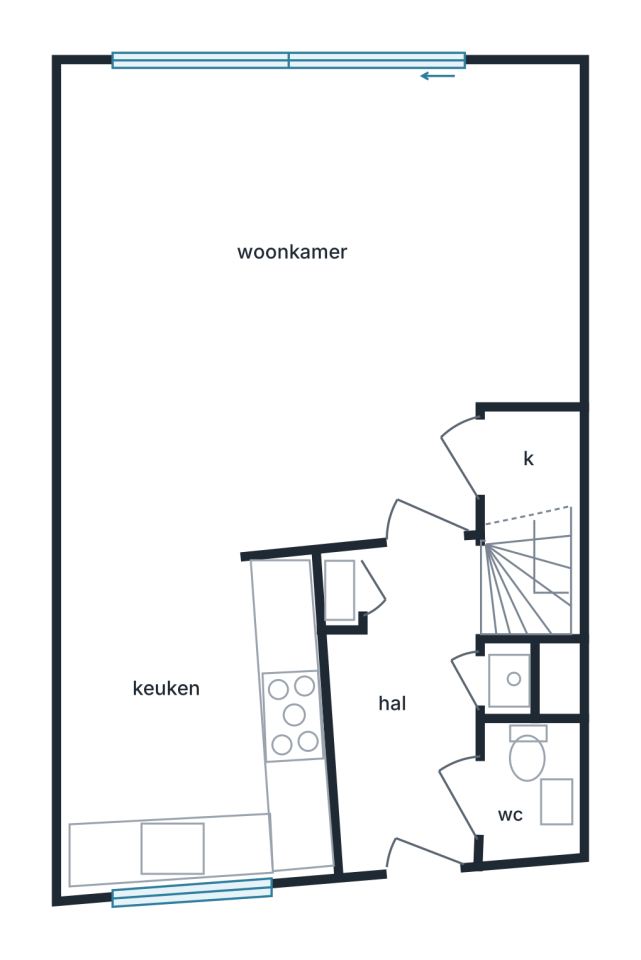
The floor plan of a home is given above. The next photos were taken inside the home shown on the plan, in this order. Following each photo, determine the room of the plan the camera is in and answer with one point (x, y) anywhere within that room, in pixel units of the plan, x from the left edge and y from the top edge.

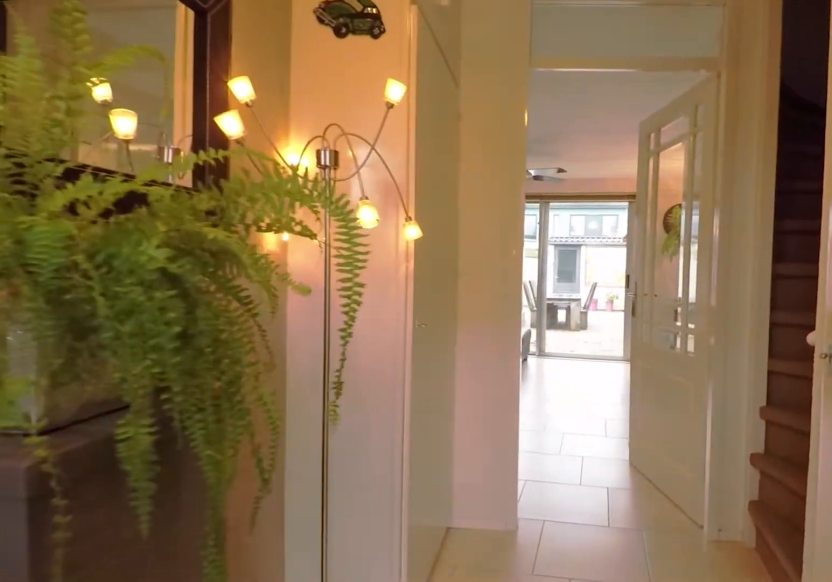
(410, 708)
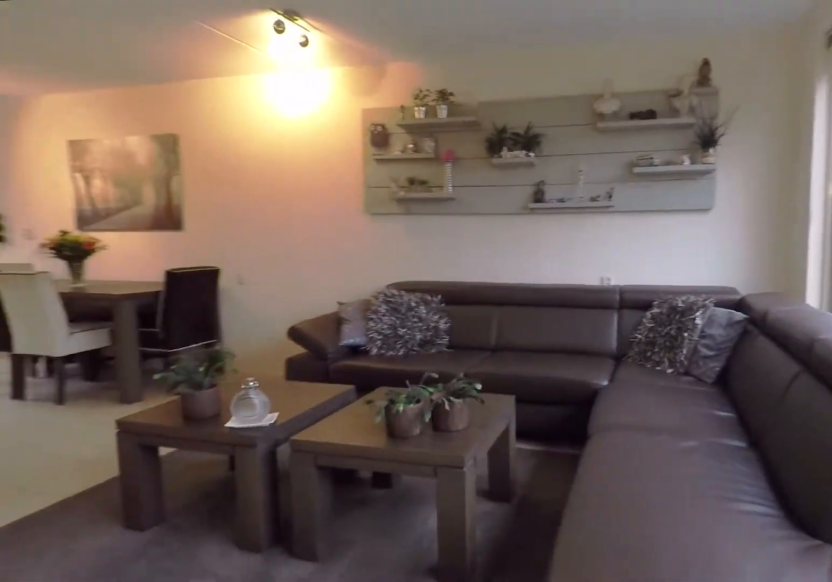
(328, 357)
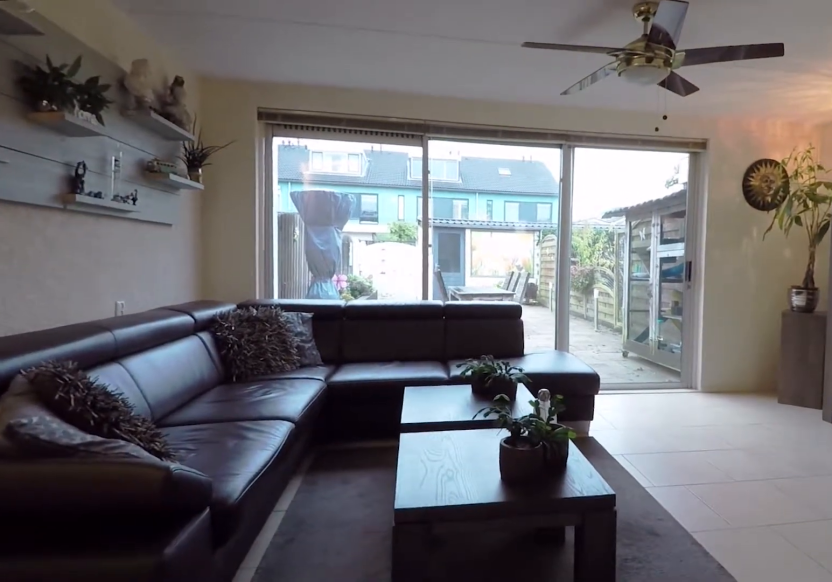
(328, 357)
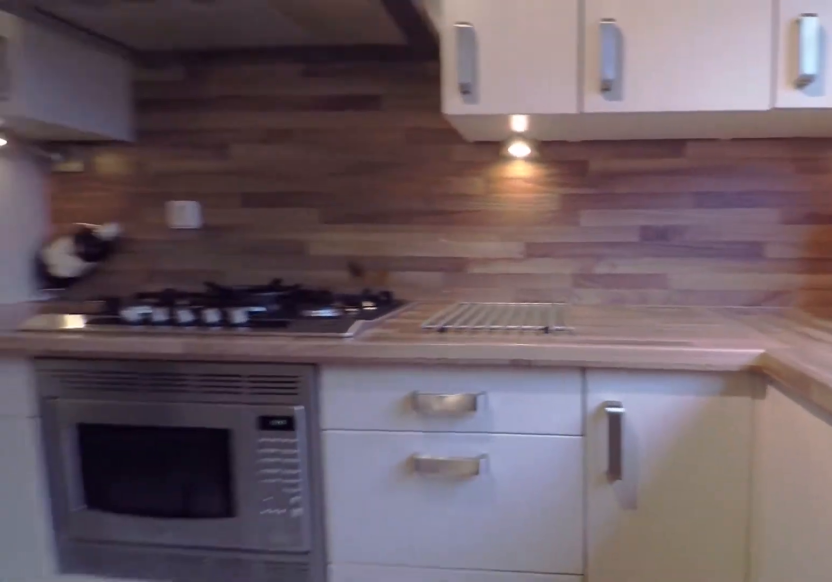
(194, 725)
